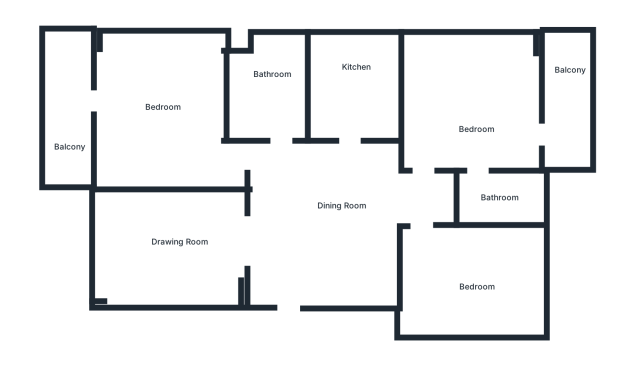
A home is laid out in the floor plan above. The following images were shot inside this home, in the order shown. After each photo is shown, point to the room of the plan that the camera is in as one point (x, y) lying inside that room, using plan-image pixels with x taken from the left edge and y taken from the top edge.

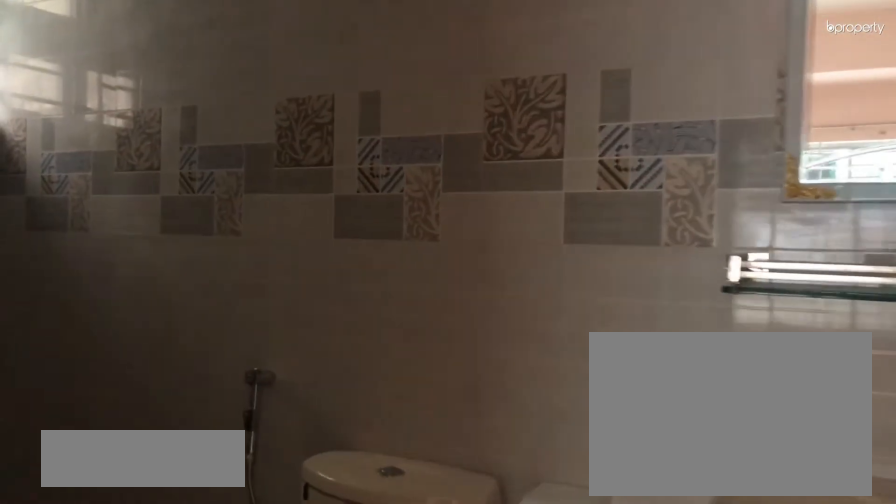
(502, 196)
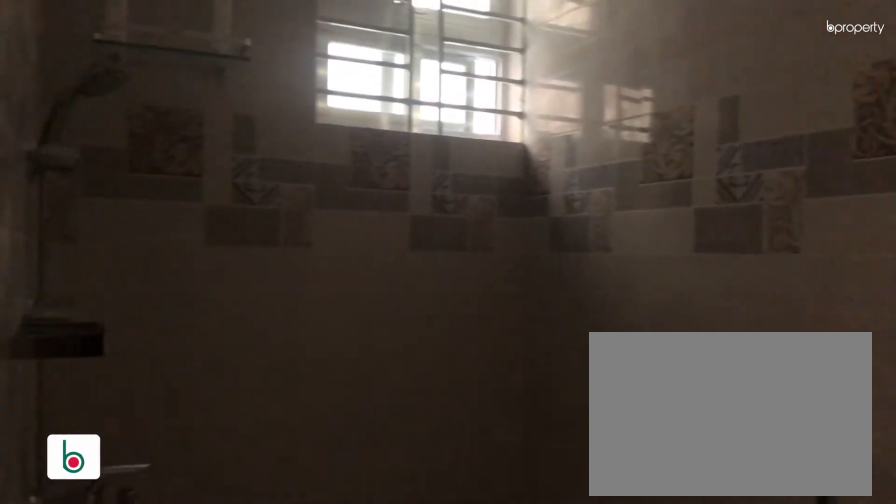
(502, 196)
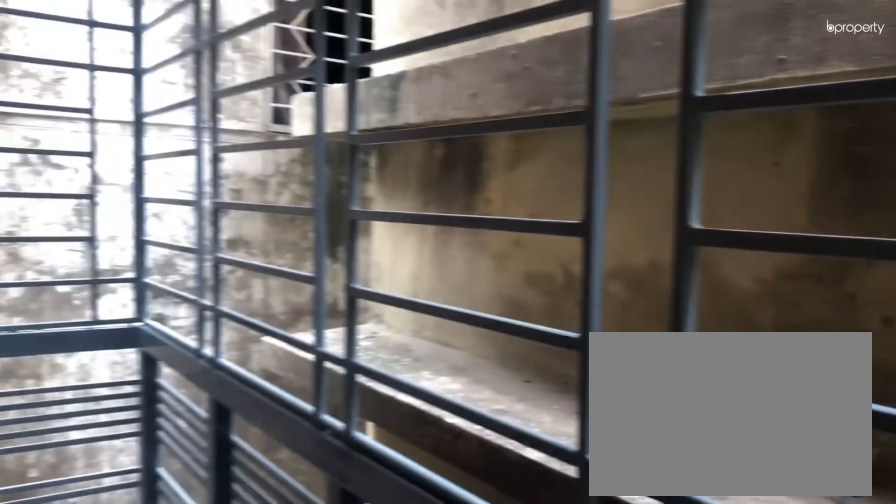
(567, 86)
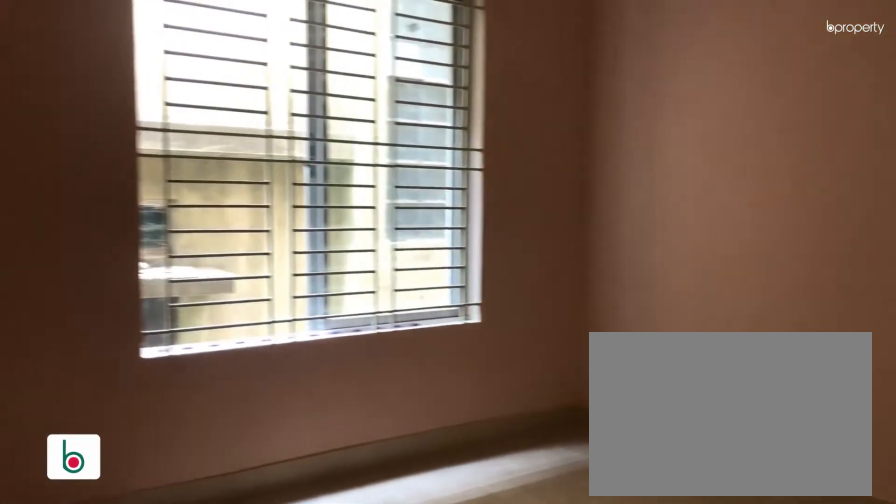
(476, 288)
